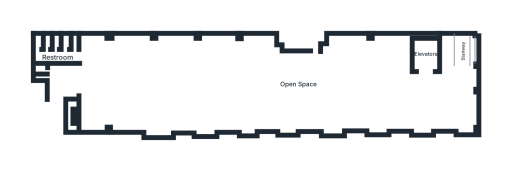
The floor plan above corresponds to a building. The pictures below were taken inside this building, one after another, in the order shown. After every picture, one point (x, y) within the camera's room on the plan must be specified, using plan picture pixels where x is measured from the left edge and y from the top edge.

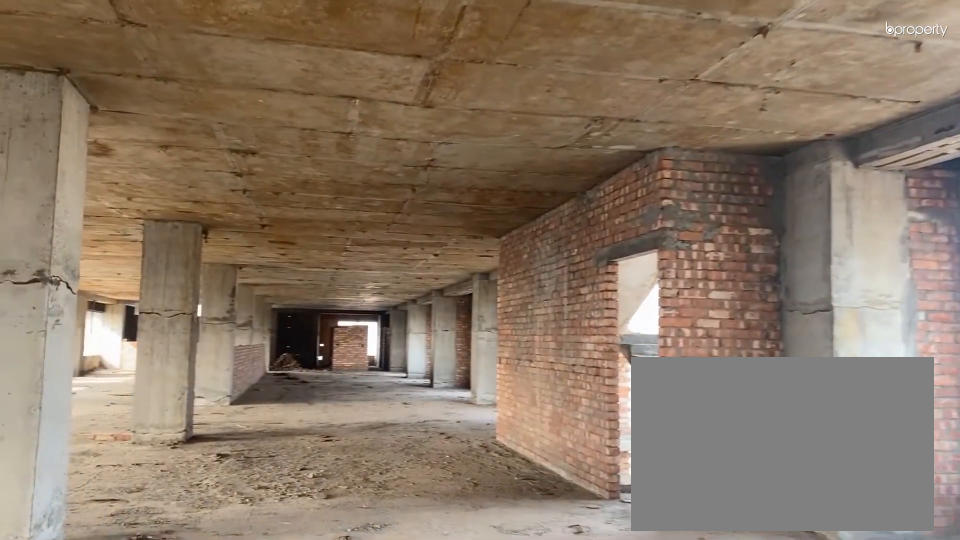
(323, 71)
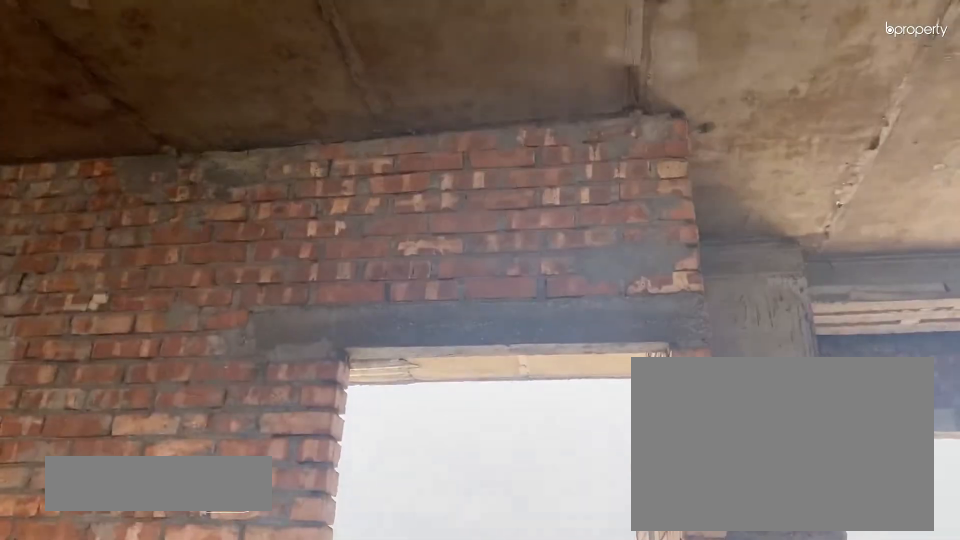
(317, 62)
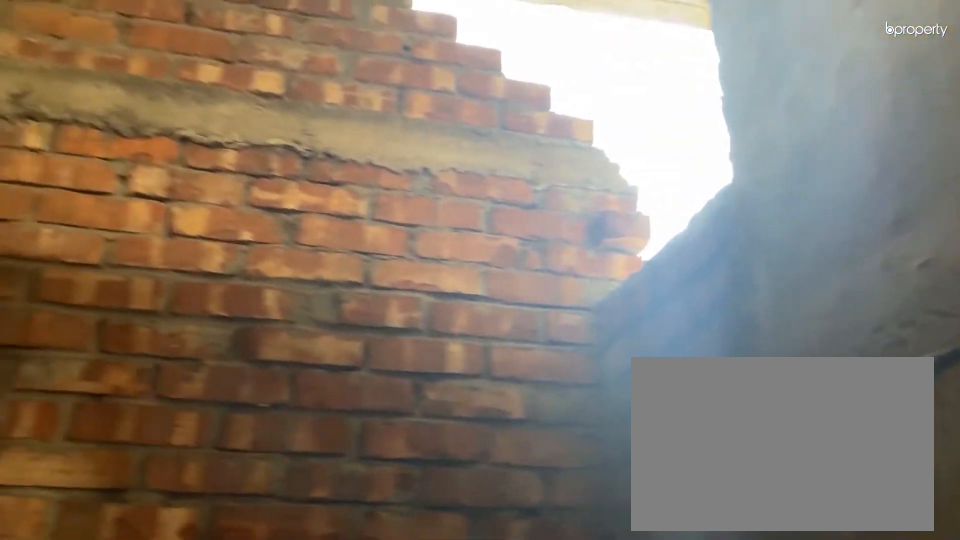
(74, 43)
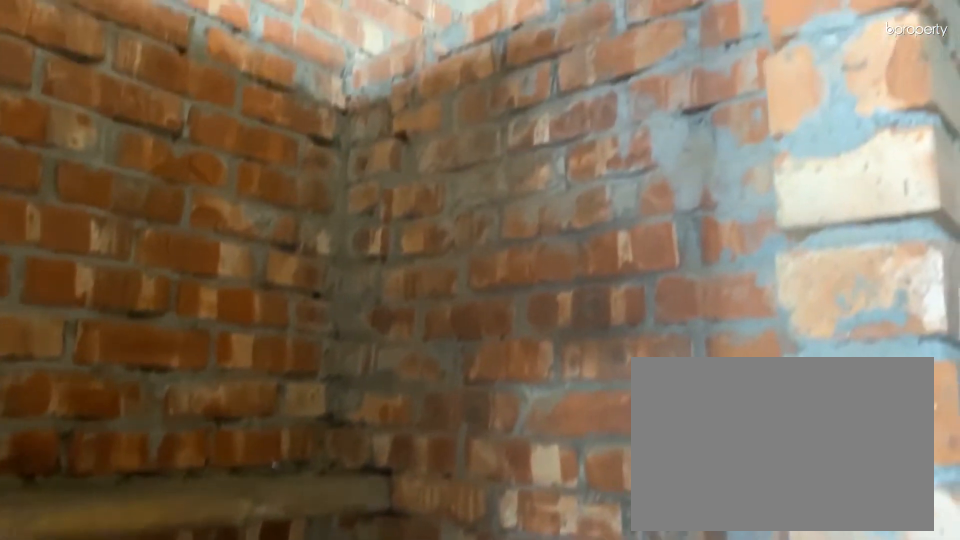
(56, 45)
